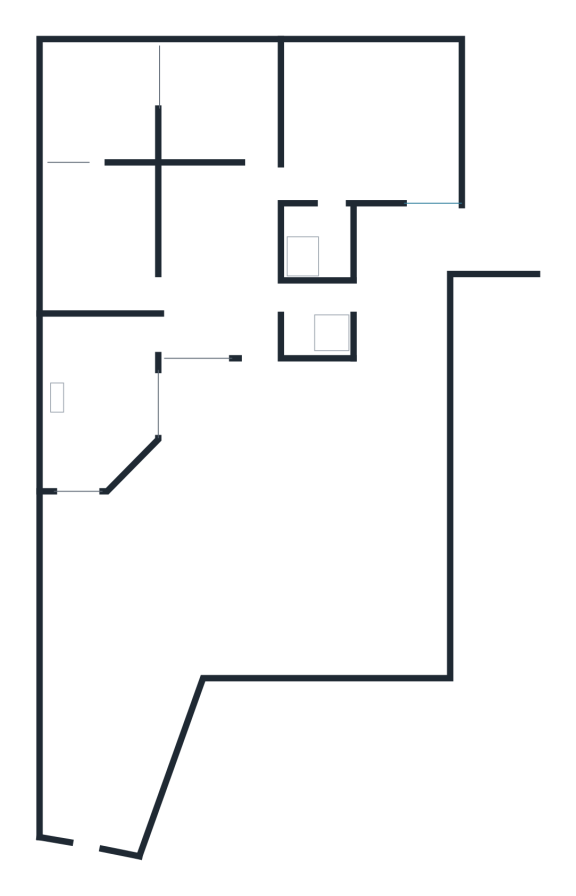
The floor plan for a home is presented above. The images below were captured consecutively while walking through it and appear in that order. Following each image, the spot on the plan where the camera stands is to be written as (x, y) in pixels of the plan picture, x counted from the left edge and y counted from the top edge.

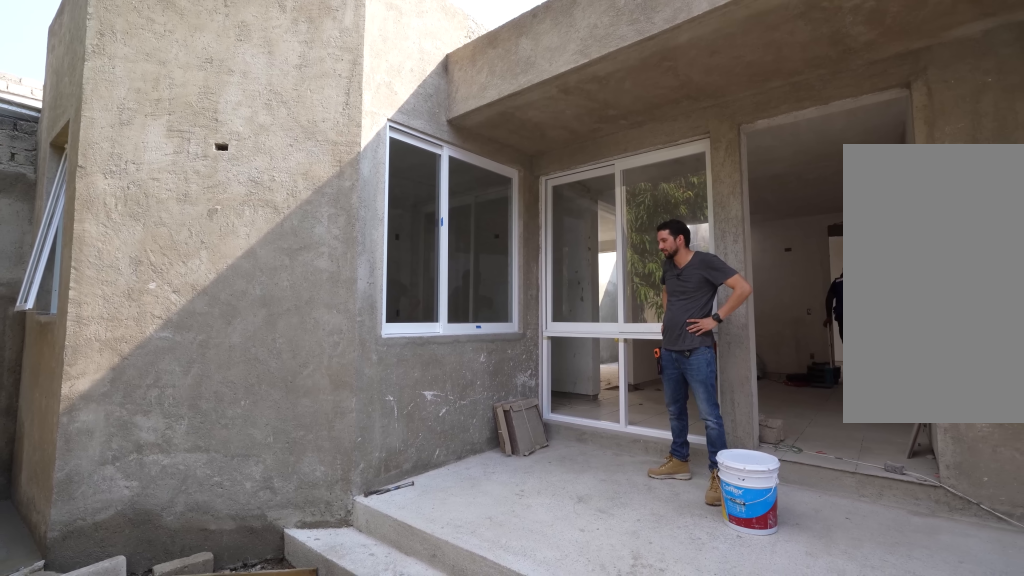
(288, 480)
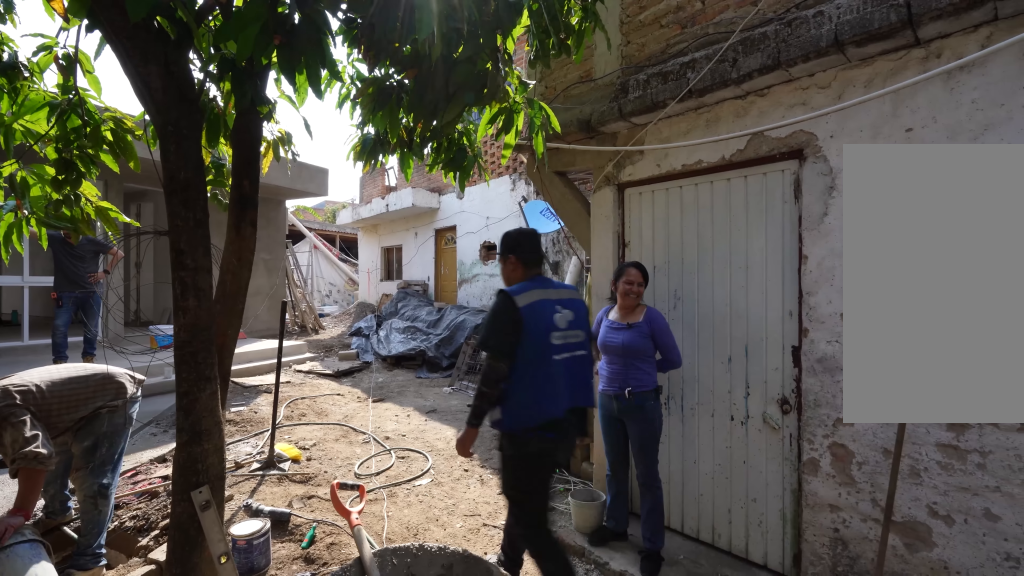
(91, 645)
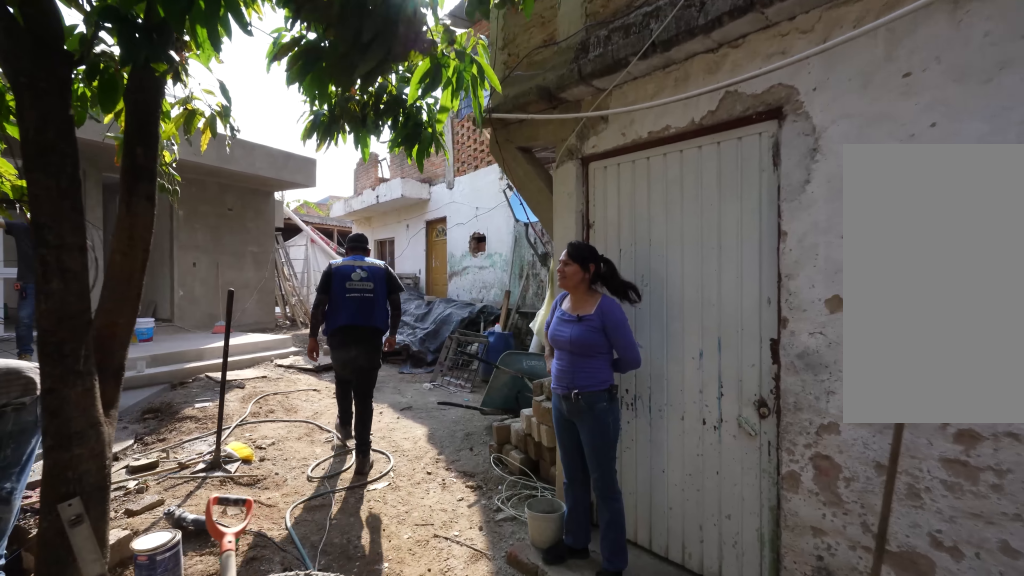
(96, 642)
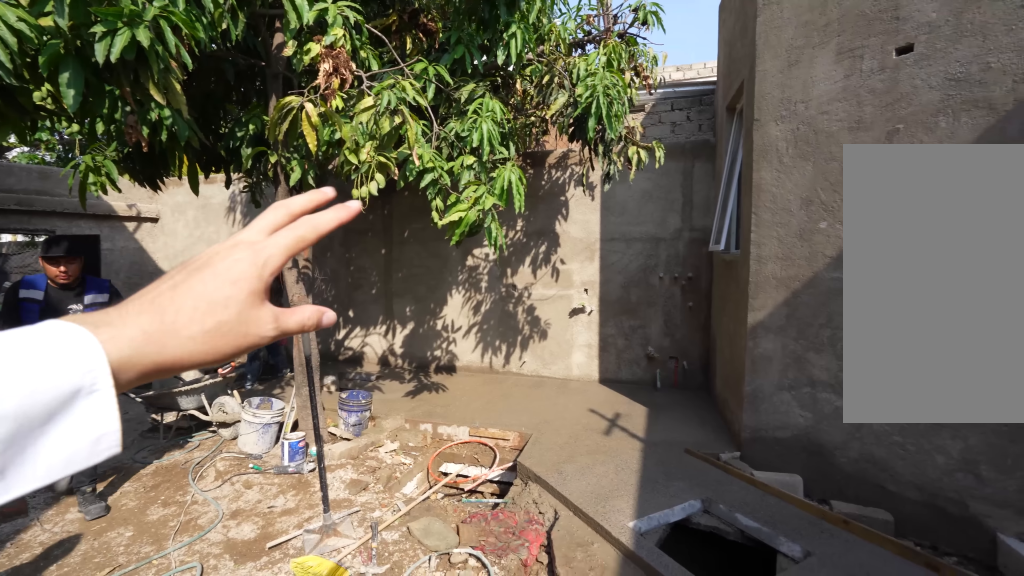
(256, 591)
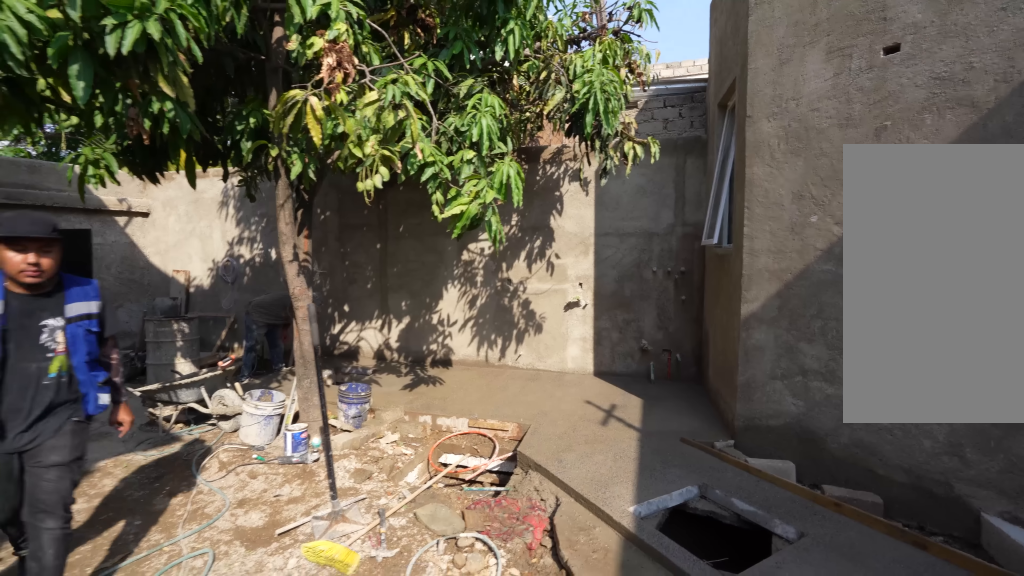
(256, 591)
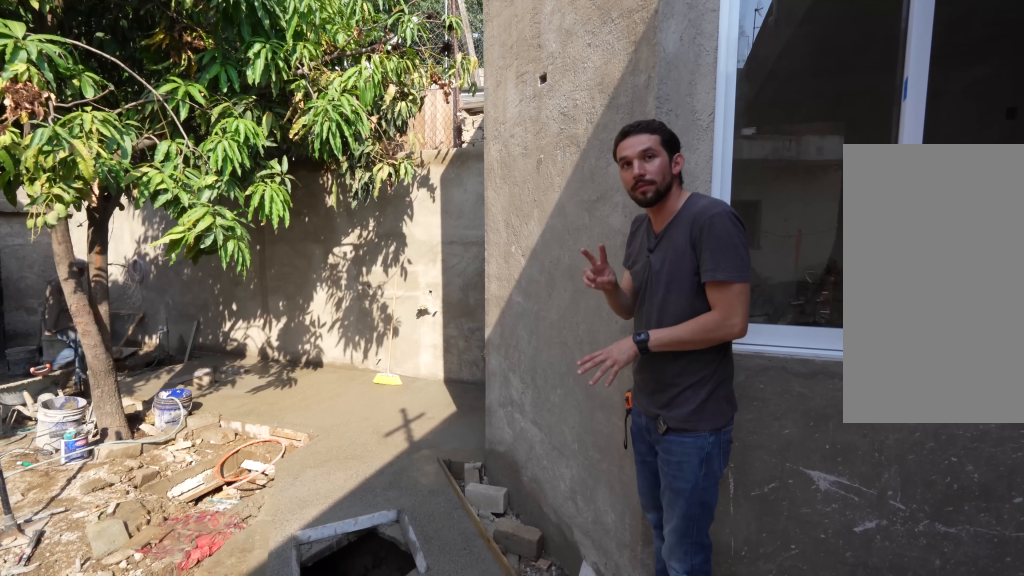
(221, 438)
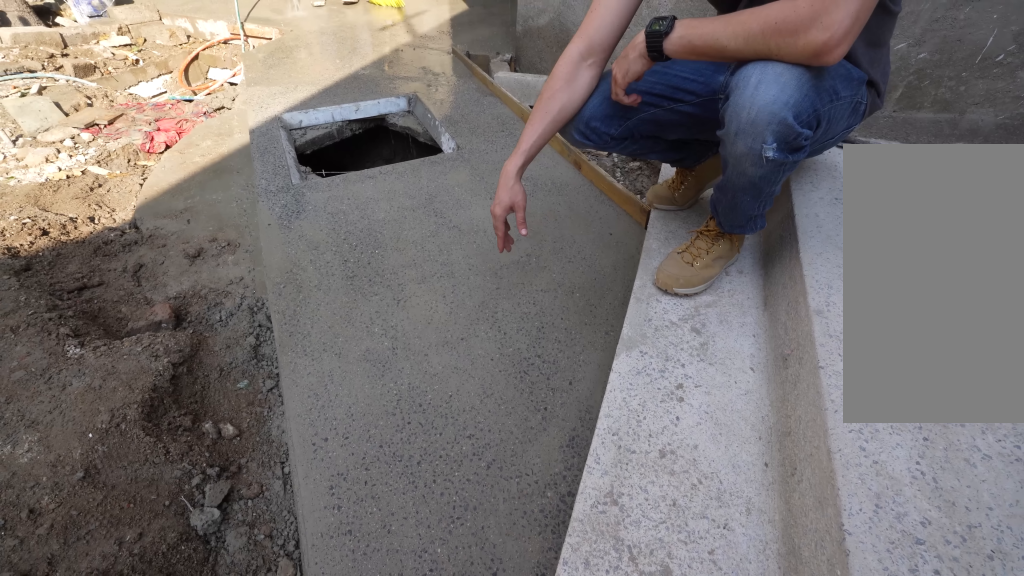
(222, 451)
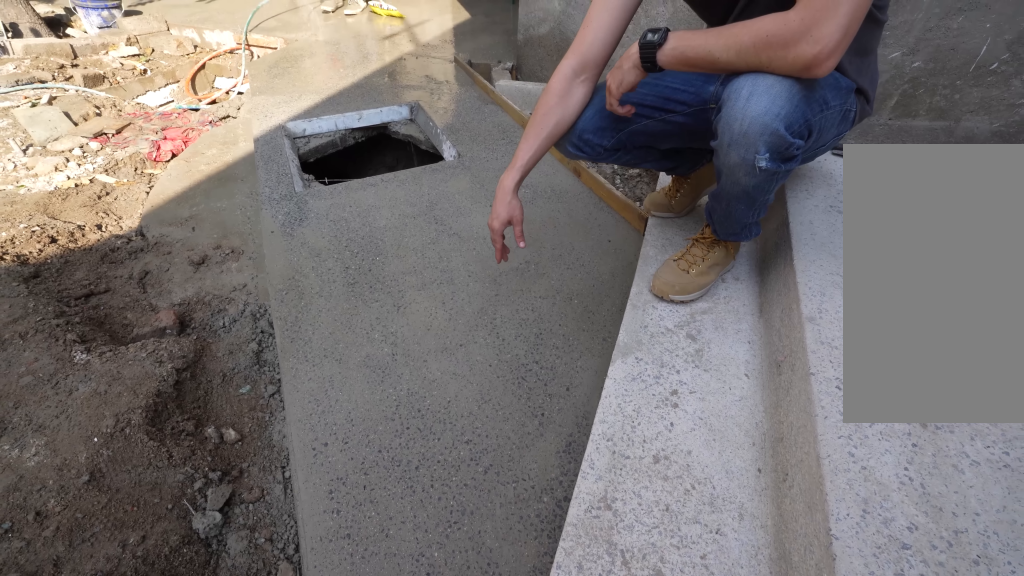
(222, 451)
